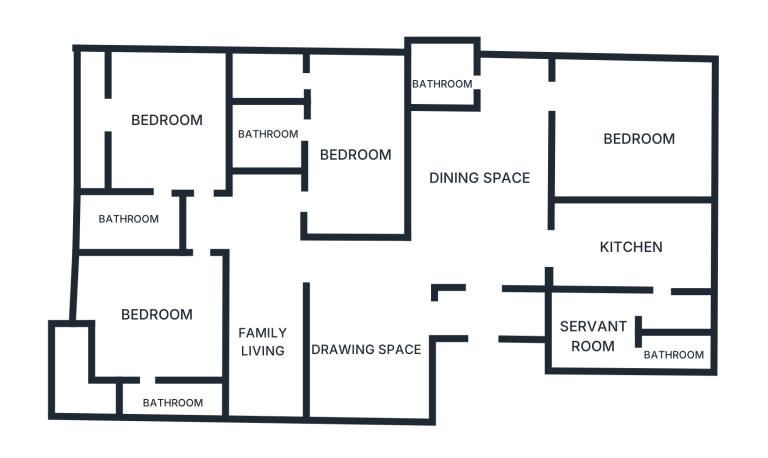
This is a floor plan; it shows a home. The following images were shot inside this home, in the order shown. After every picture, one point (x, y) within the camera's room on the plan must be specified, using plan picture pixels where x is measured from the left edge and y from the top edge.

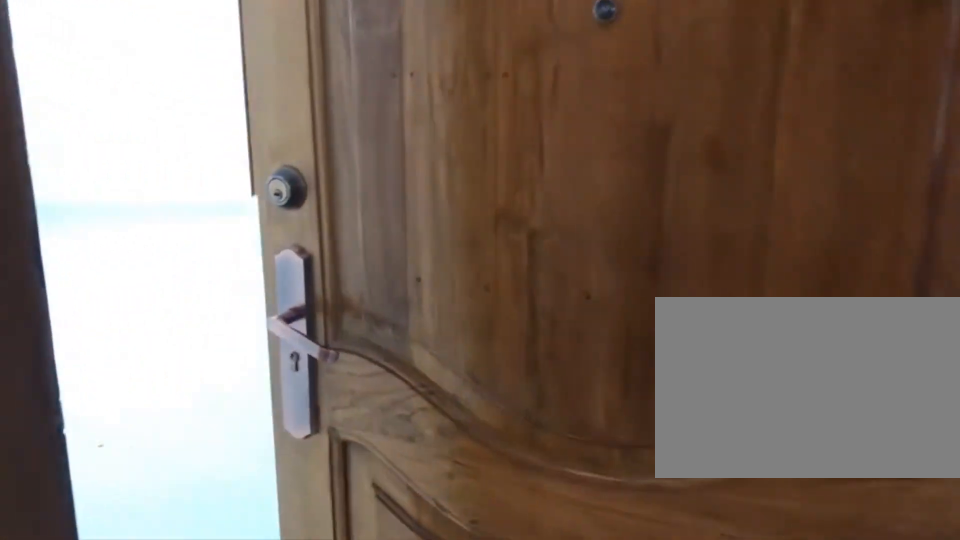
(480, 336)
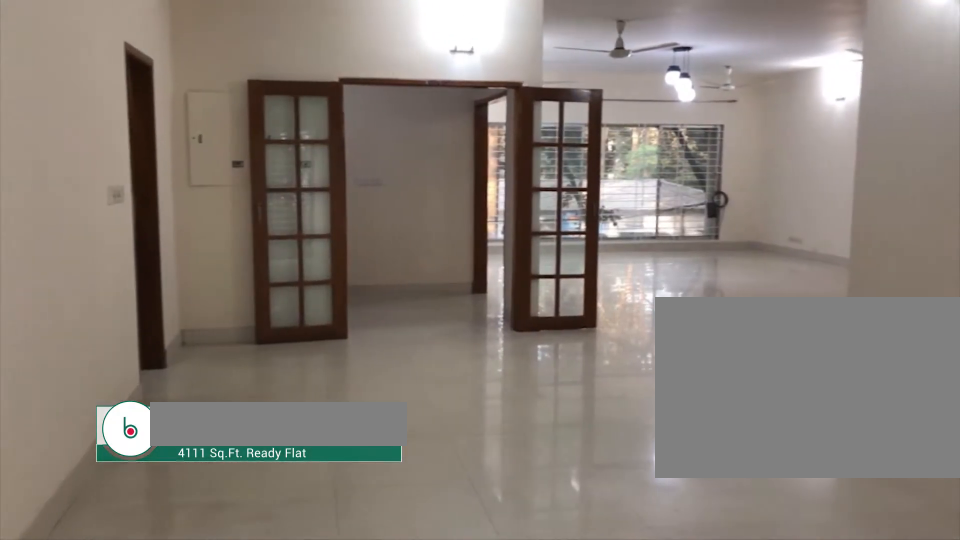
(478, 264)
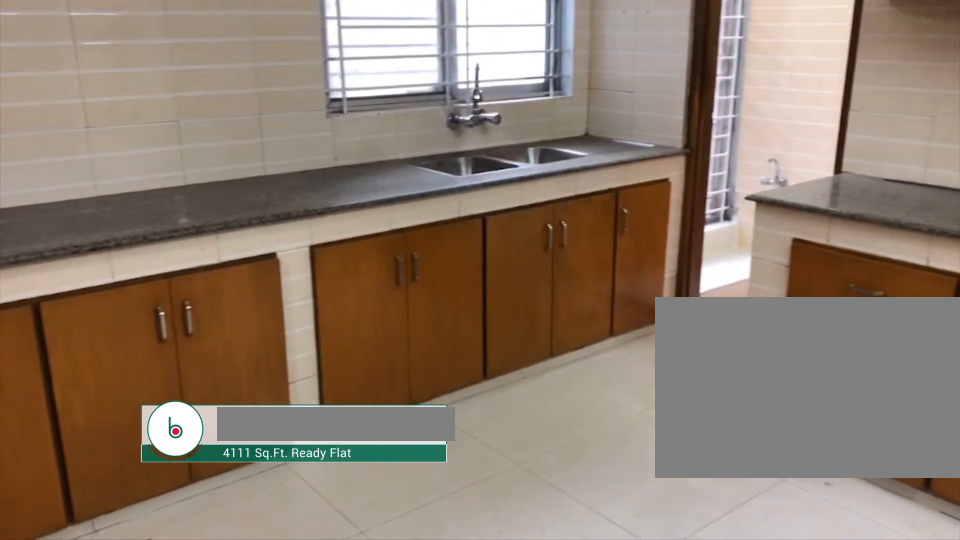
(621, 243)
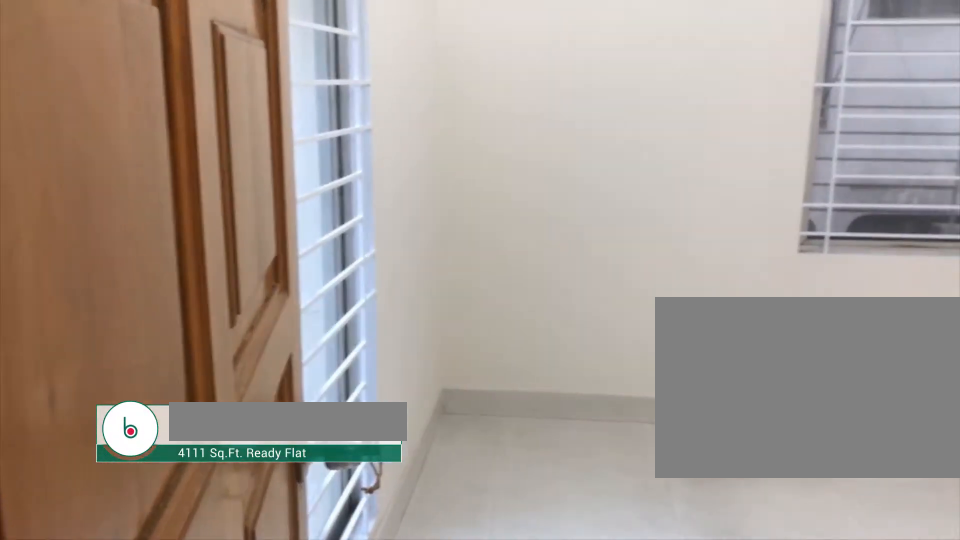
(584, 91)
